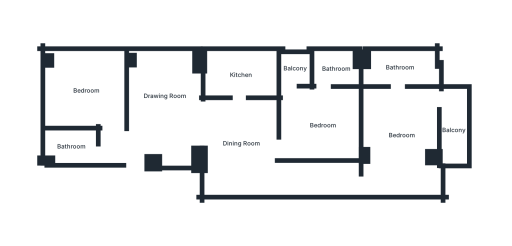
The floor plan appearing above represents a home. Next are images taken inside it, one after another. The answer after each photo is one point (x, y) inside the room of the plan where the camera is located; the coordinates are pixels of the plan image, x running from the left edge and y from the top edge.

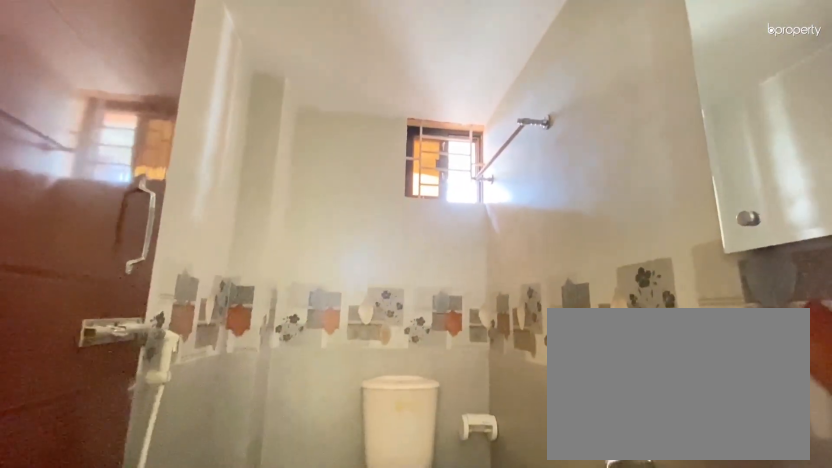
(69, 147)
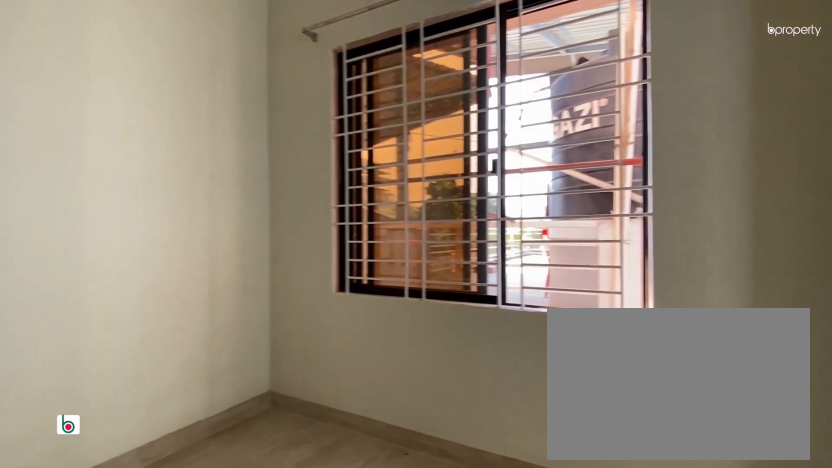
(85, 91)
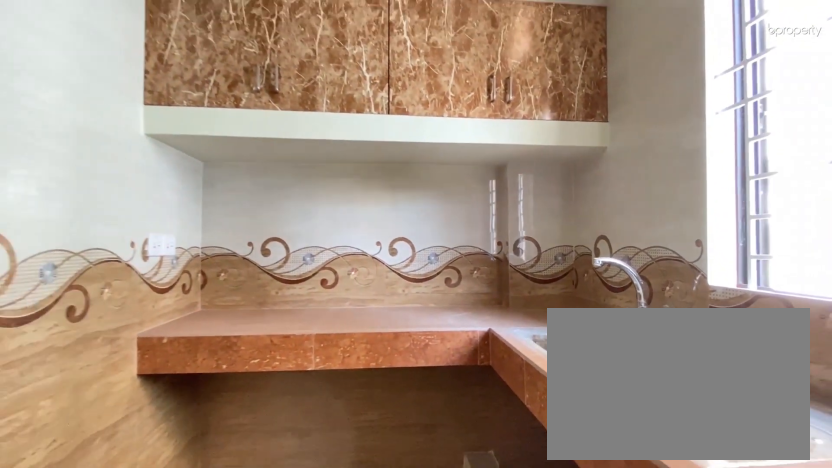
(240, 75)
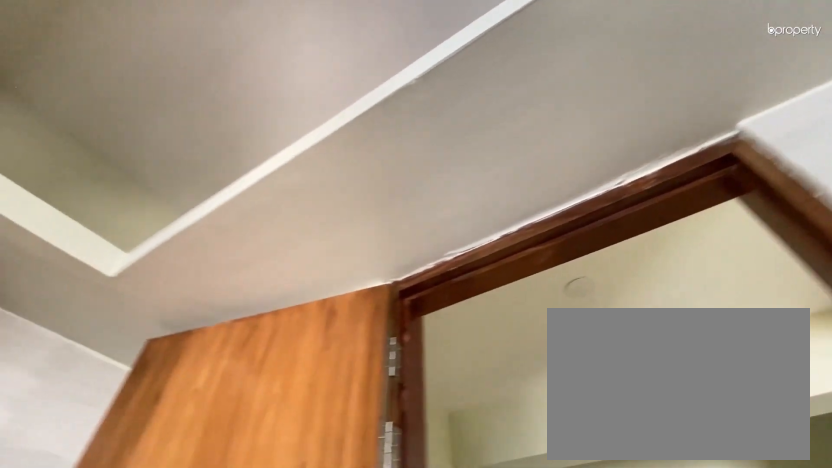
(240, 75)
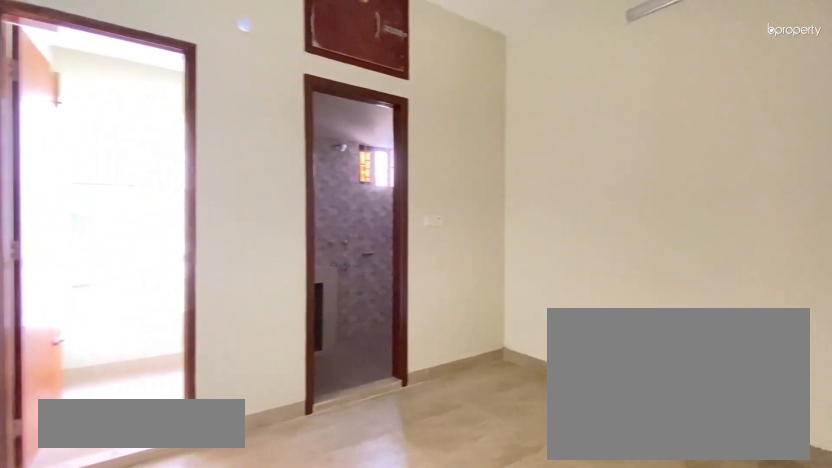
(322, 125)
